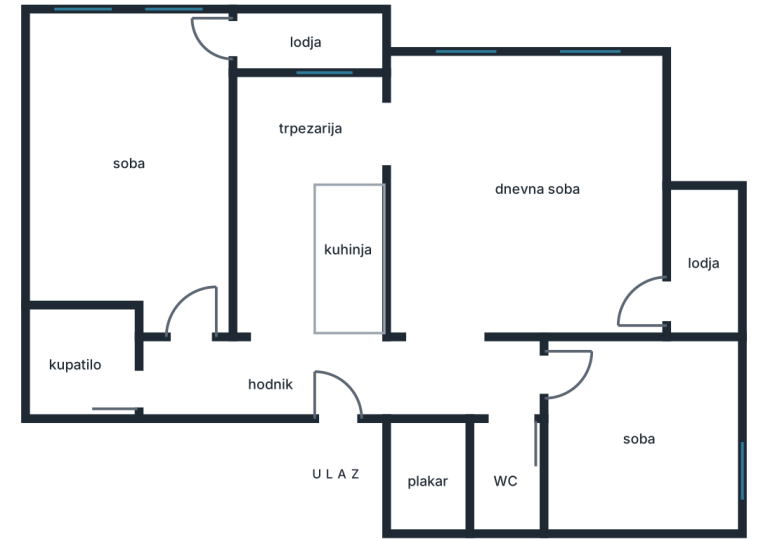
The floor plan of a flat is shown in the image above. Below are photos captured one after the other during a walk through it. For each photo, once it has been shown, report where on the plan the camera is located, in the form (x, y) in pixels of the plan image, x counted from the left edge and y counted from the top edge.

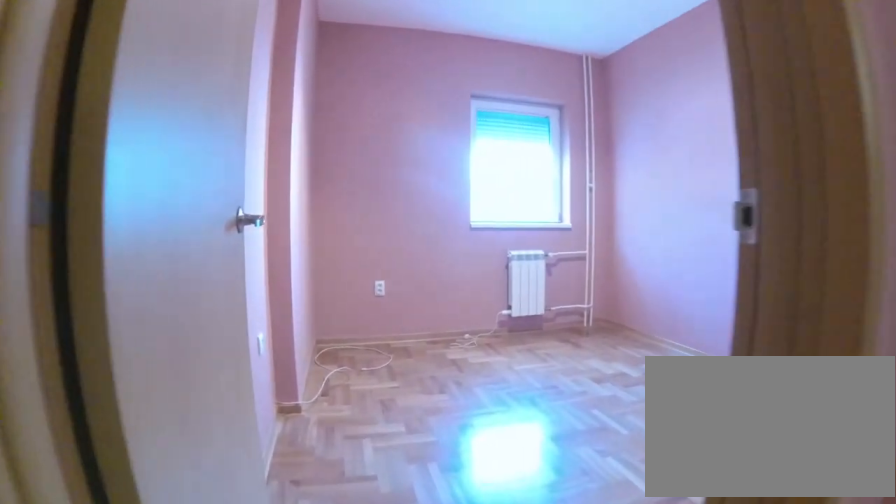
(470, 376)
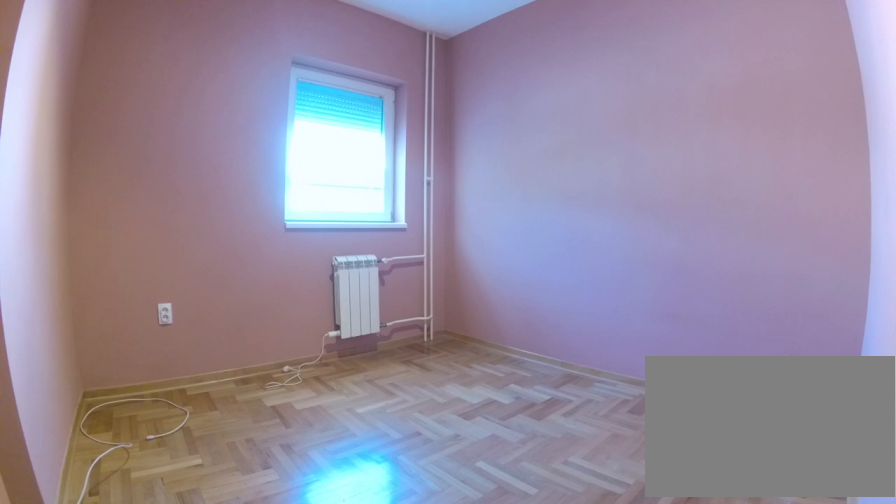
(558, 378)
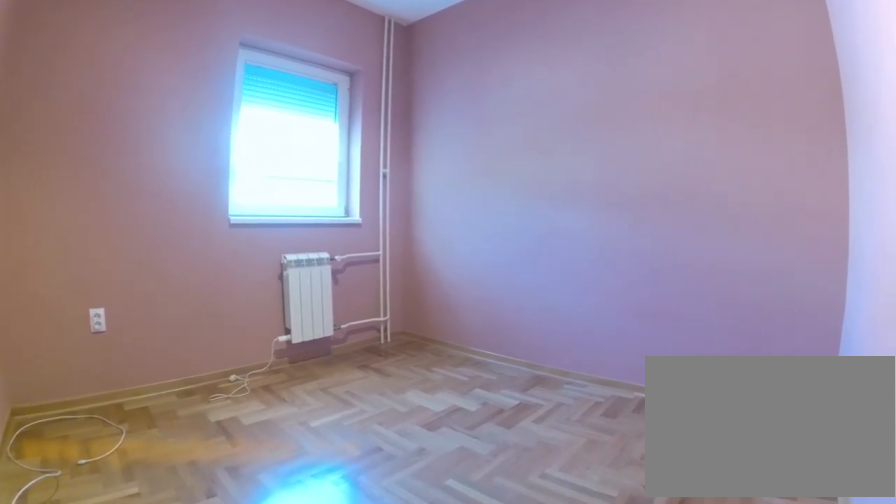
(574, 404)
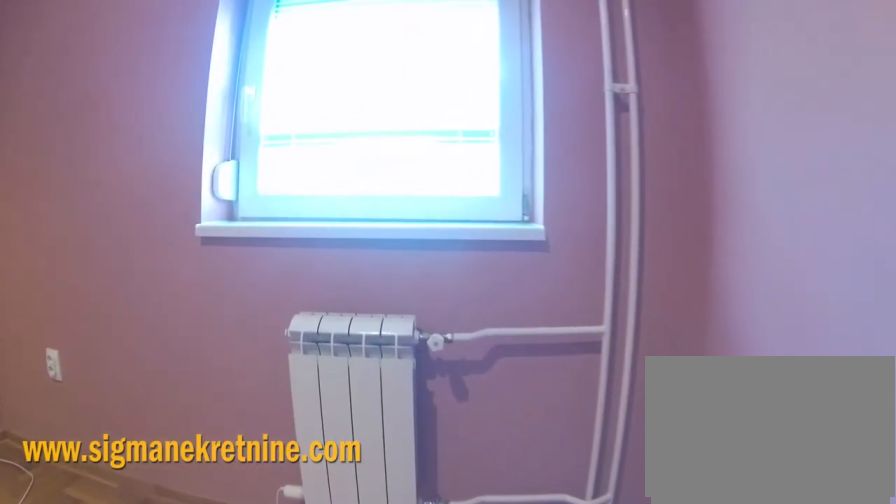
(655, 496)
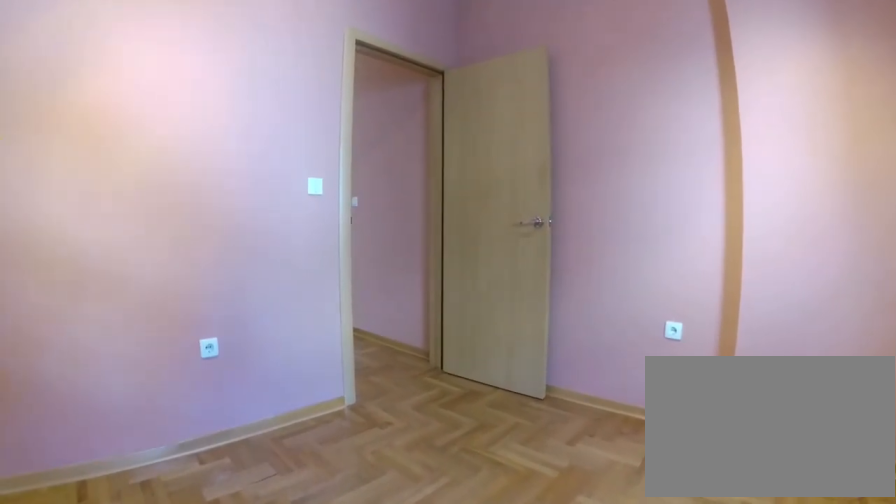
(673, 468)
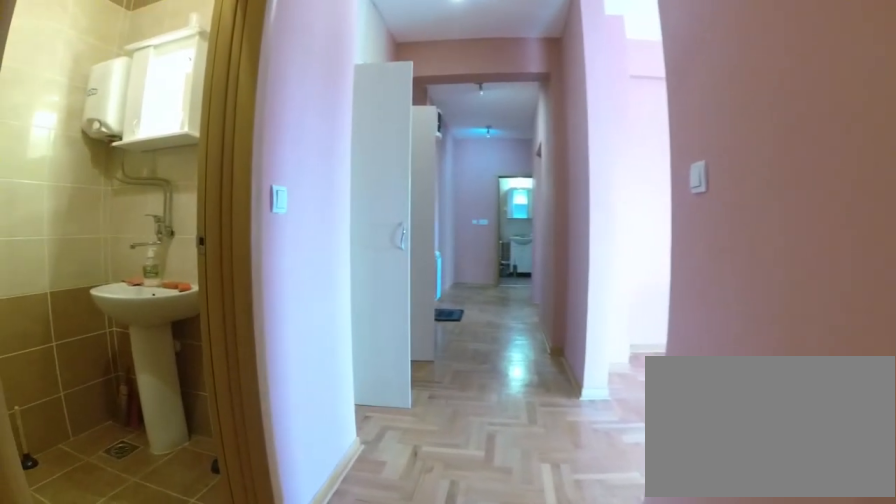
(545, 377)
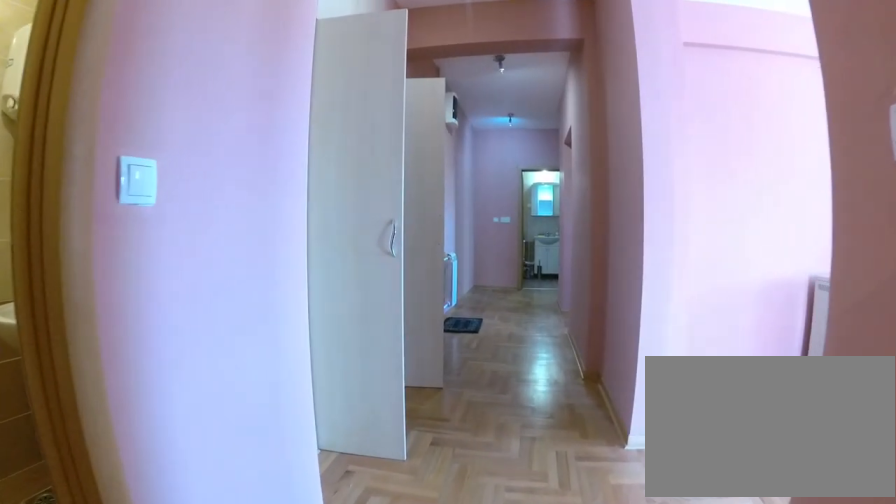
(503, 376)
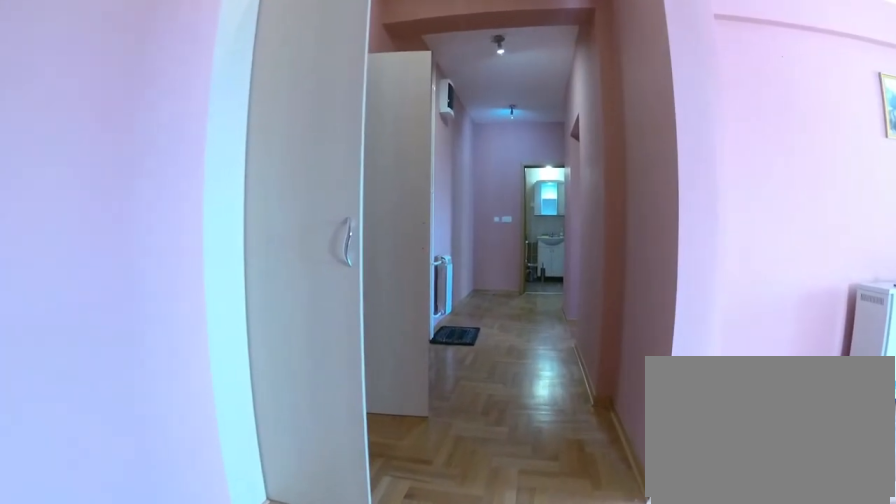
(491, 376)
